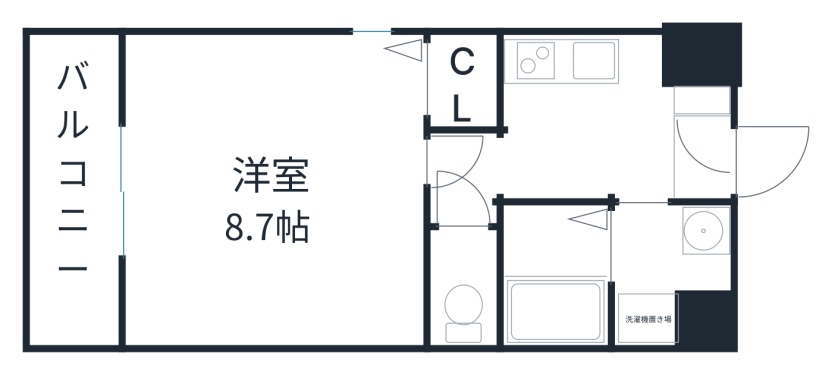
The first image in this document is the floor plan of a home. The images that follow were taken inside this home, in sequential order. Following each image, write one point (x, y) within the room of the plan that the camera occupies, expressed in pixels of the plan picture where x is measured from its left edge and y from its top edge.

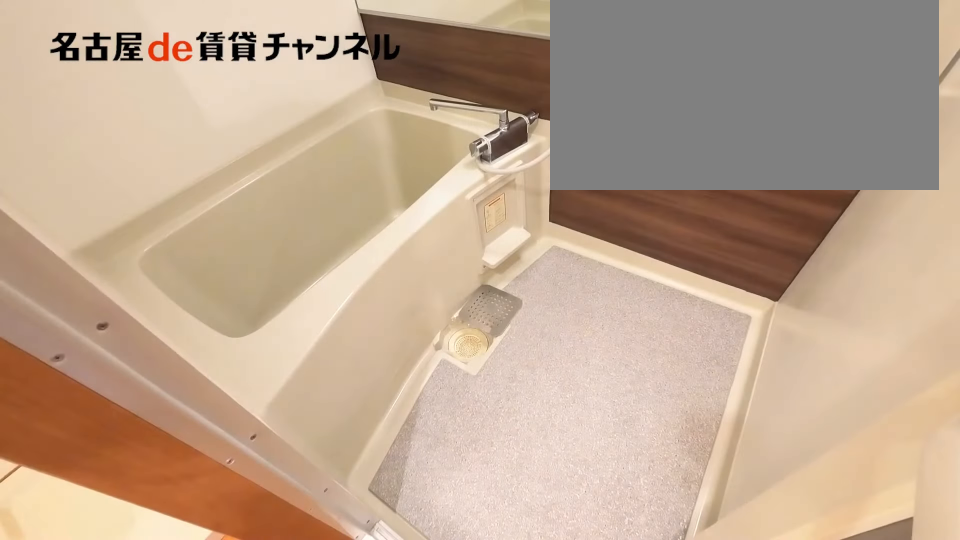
(551, 272)
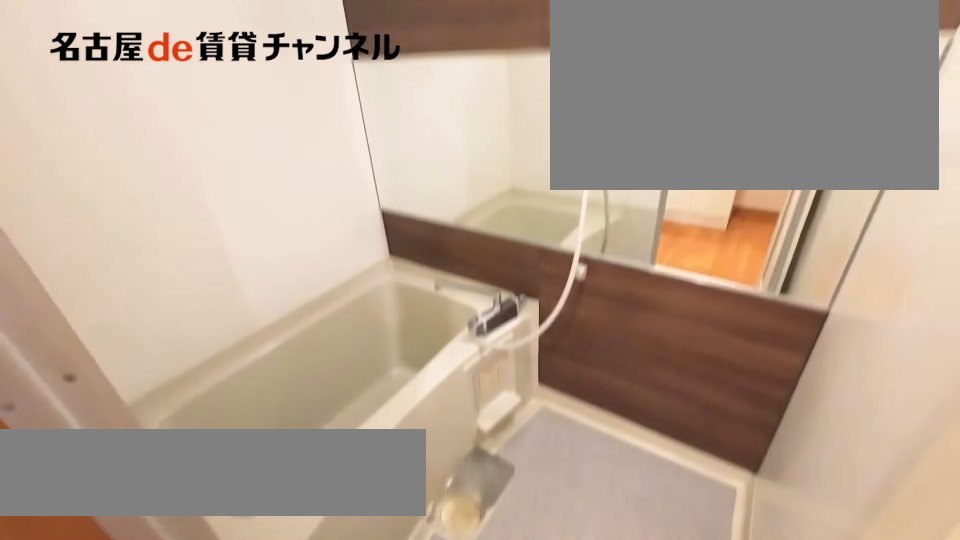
(551, 272)
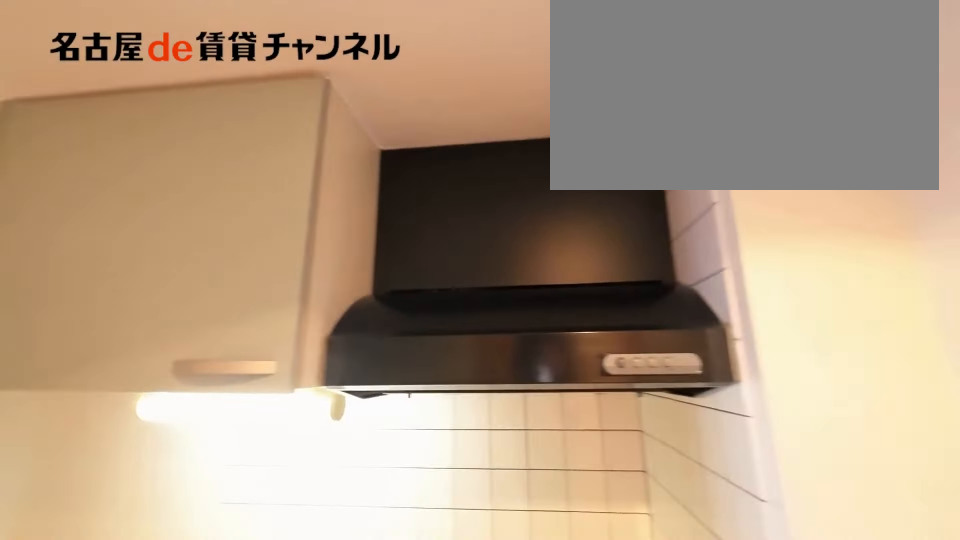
(580, 60)
